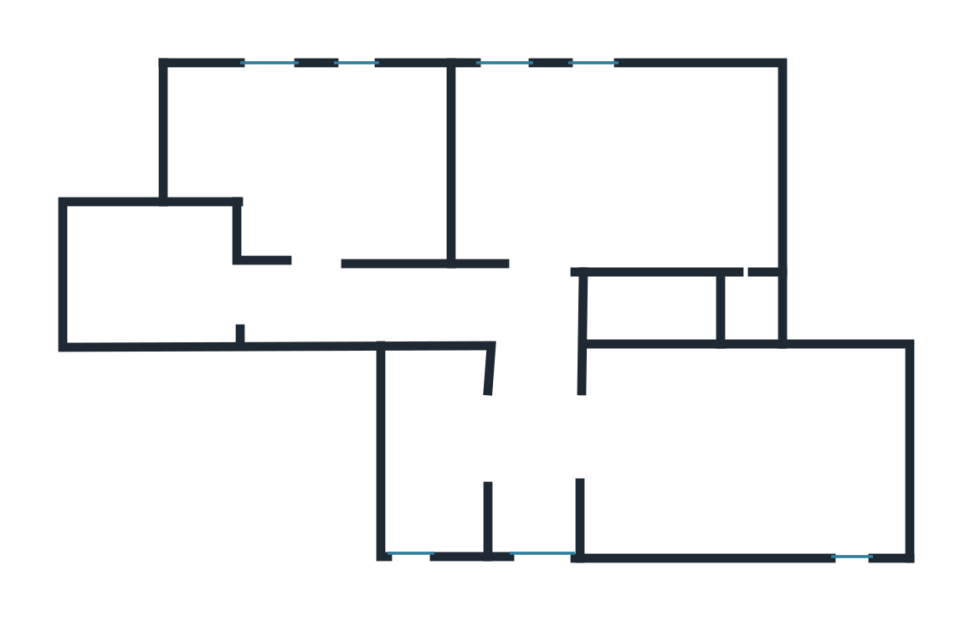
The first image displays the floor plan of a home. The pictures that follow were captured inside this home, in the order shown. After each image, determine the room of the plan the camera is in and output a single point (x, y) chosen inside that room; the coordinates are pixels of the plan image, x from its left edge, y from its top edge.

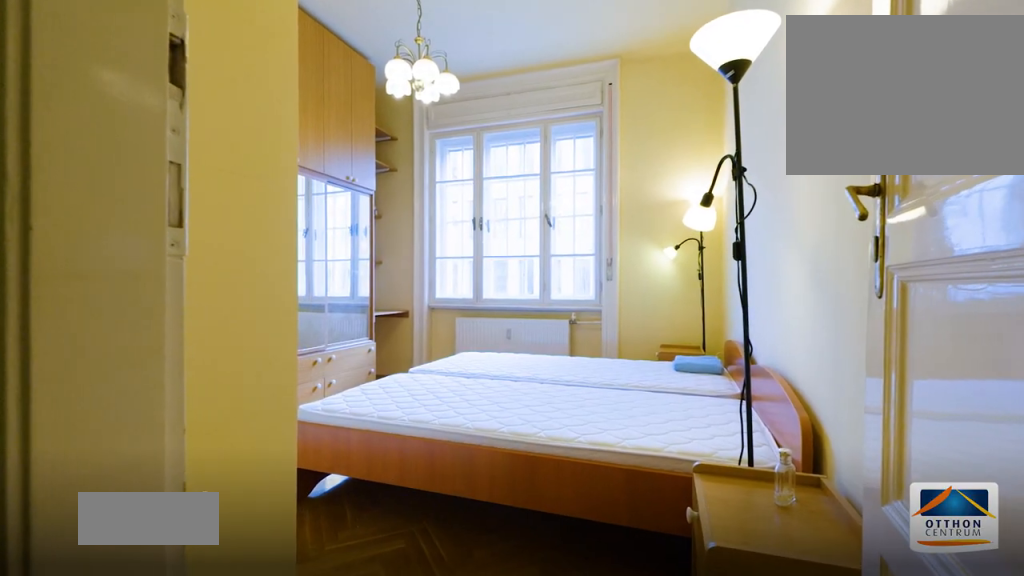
(350, 161)
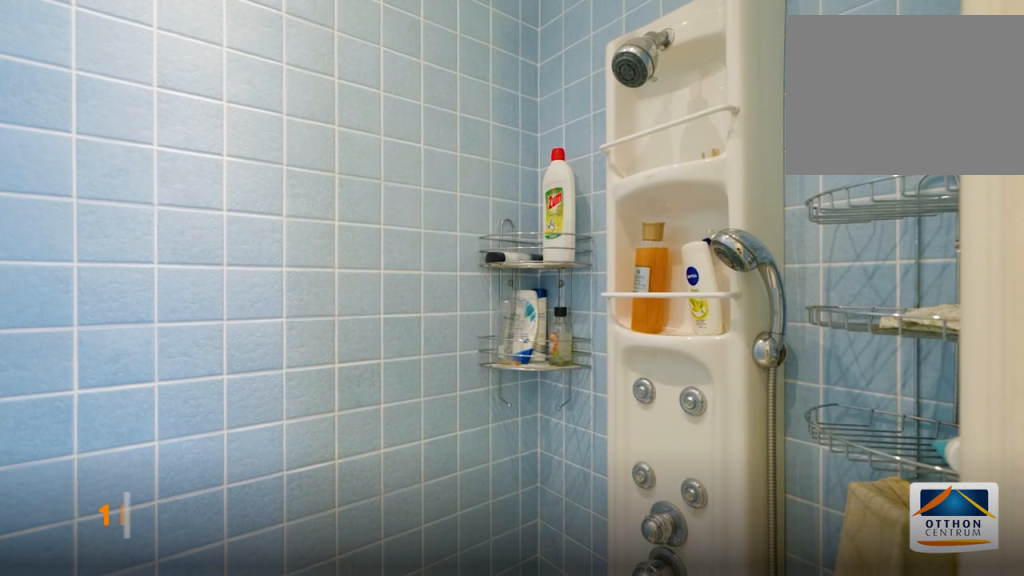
(750, 299)
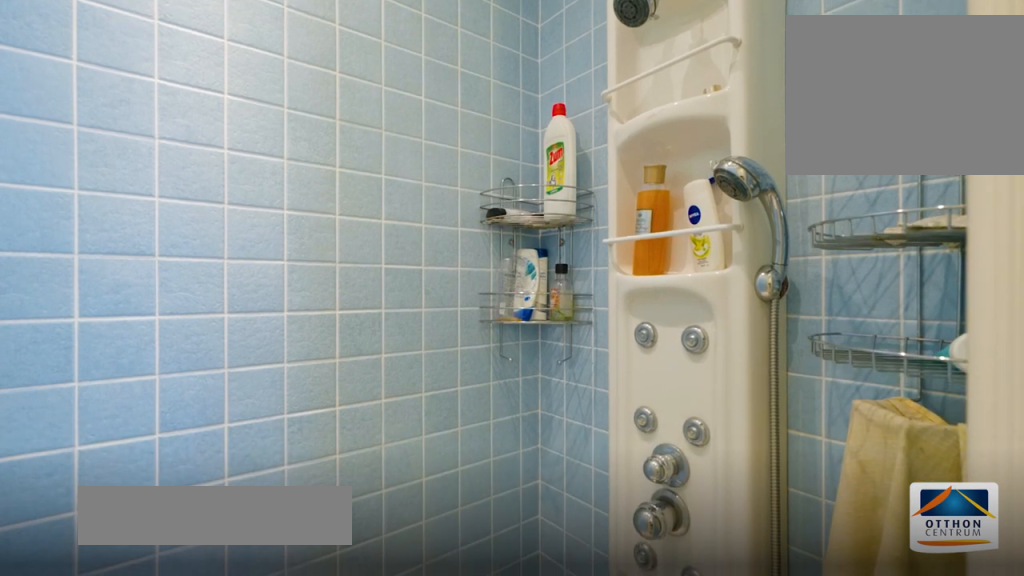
(750, 299)
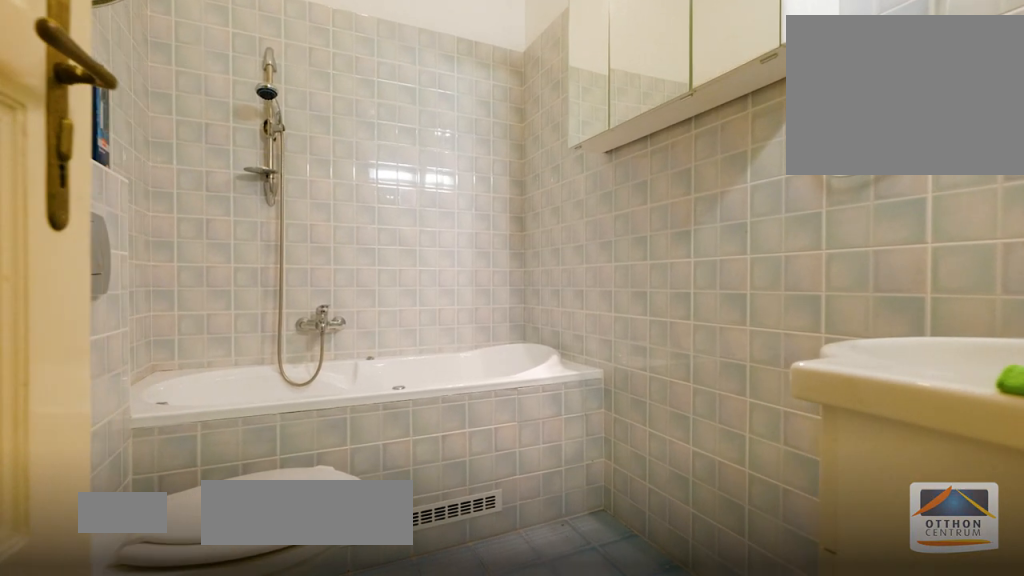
(159, 299)
